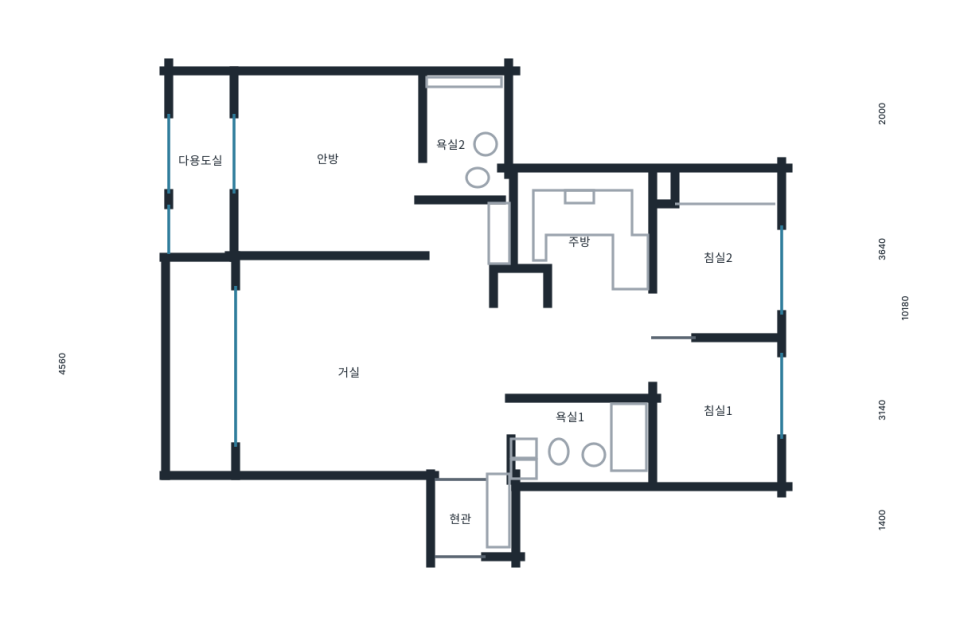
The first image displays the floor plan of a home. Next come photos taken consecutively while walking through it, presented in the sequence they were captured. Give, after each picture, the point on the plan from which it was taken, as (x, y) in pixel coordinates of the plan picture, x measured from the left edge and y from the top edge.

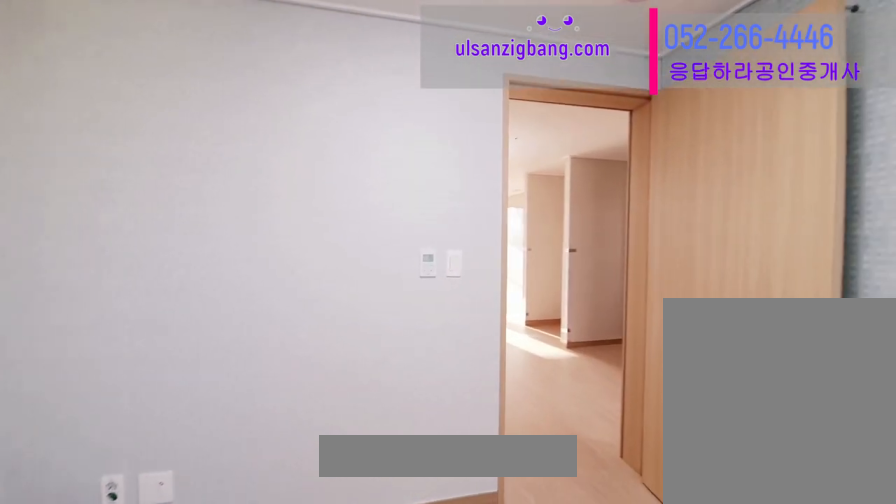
(724, 408)
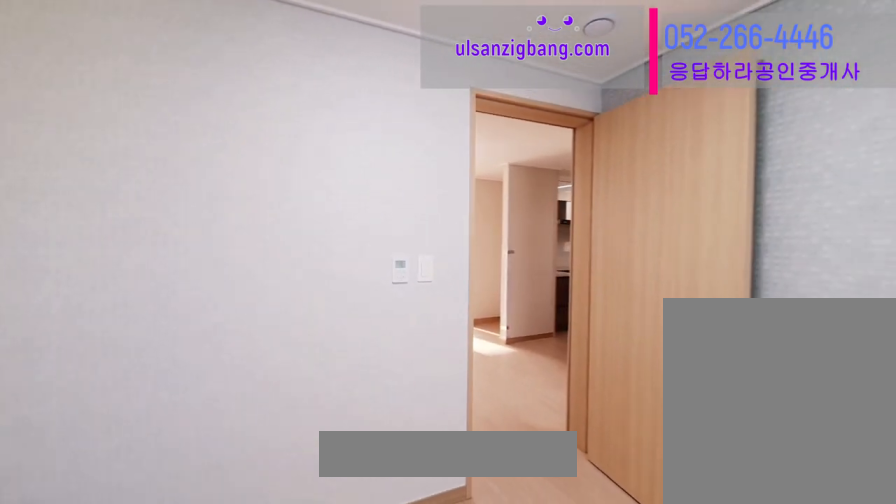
(726, 407)
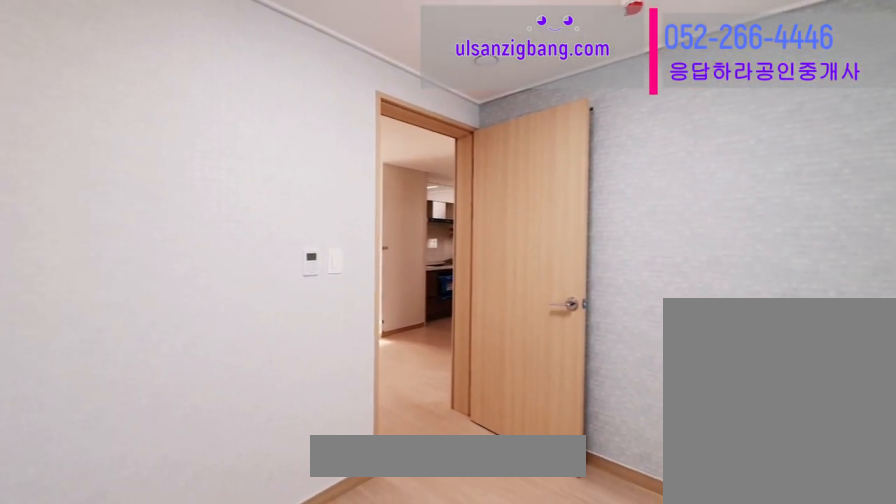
(726, 408)
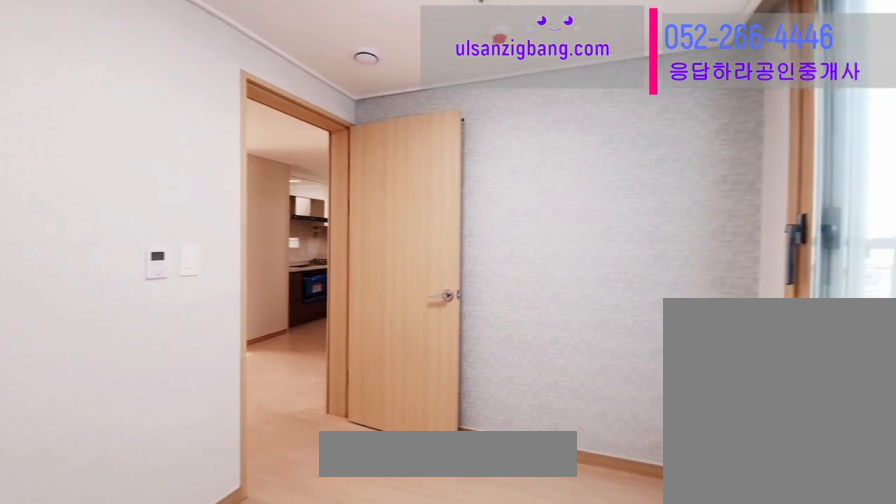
(726, 406)
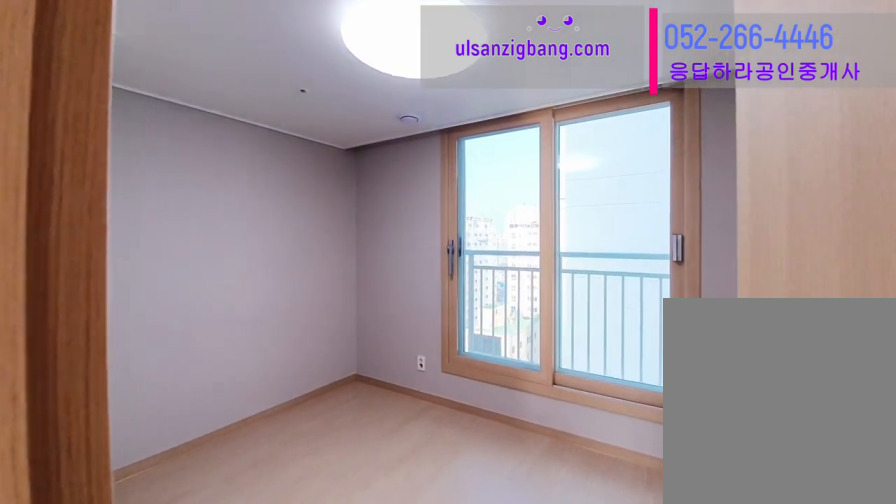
(733, 267)
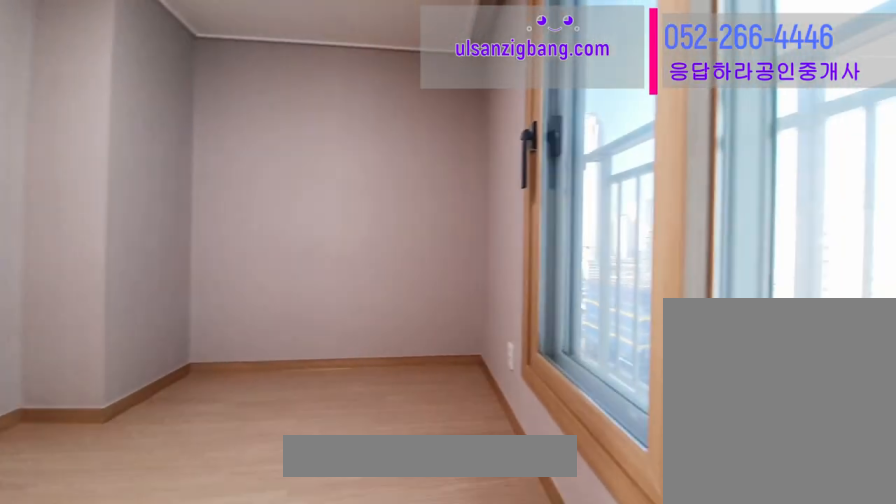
(735, 267)
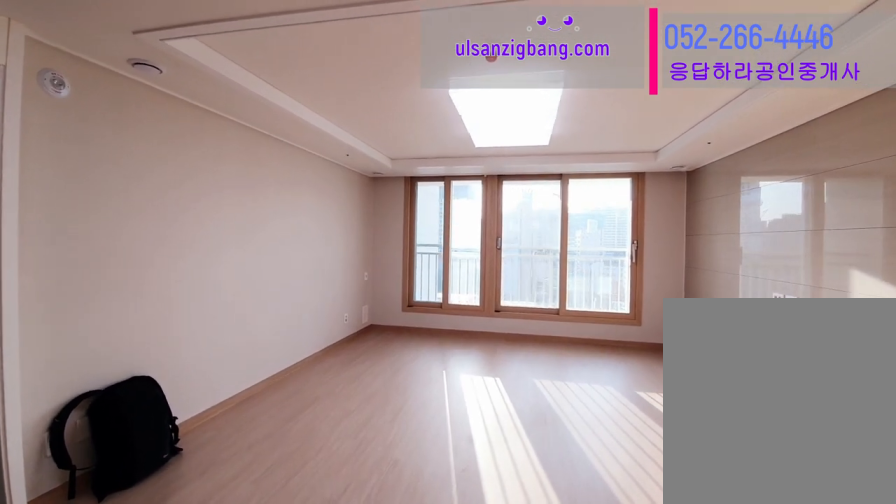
(508, 333)
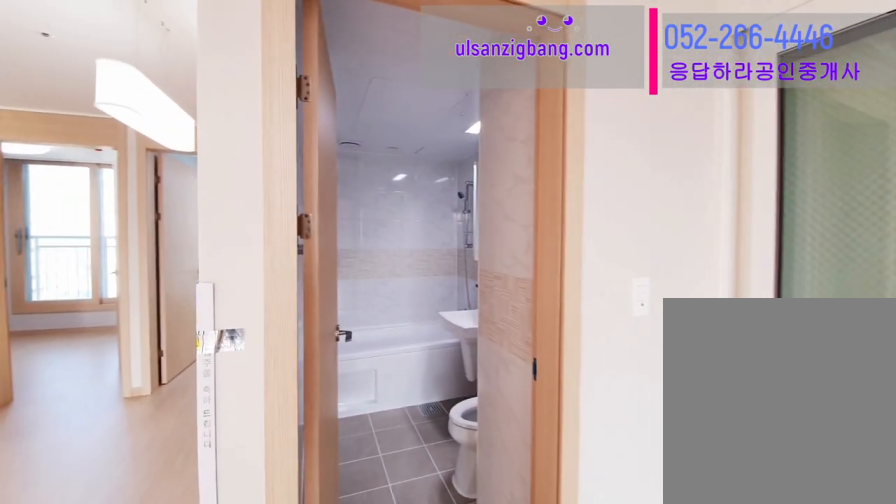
(431, 385)
